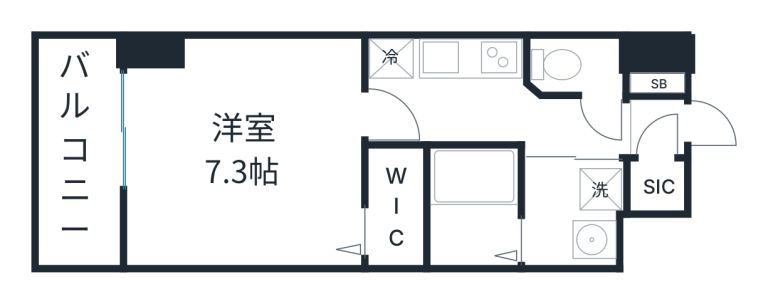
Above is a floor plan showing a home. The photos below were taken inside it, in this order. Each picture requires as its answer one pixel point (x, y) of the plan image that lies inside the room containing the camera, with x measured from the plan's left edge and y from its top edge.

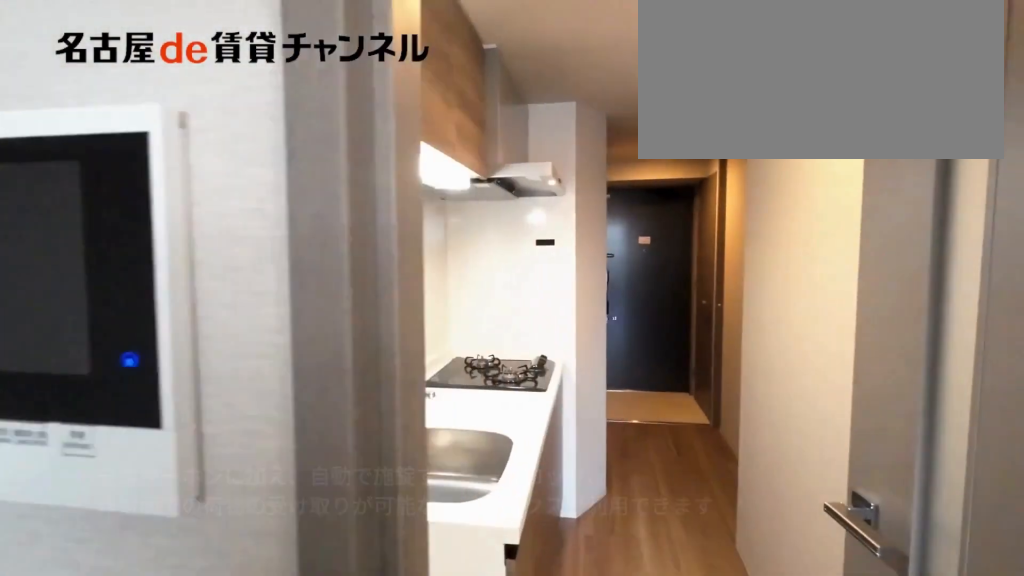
(246, 155)
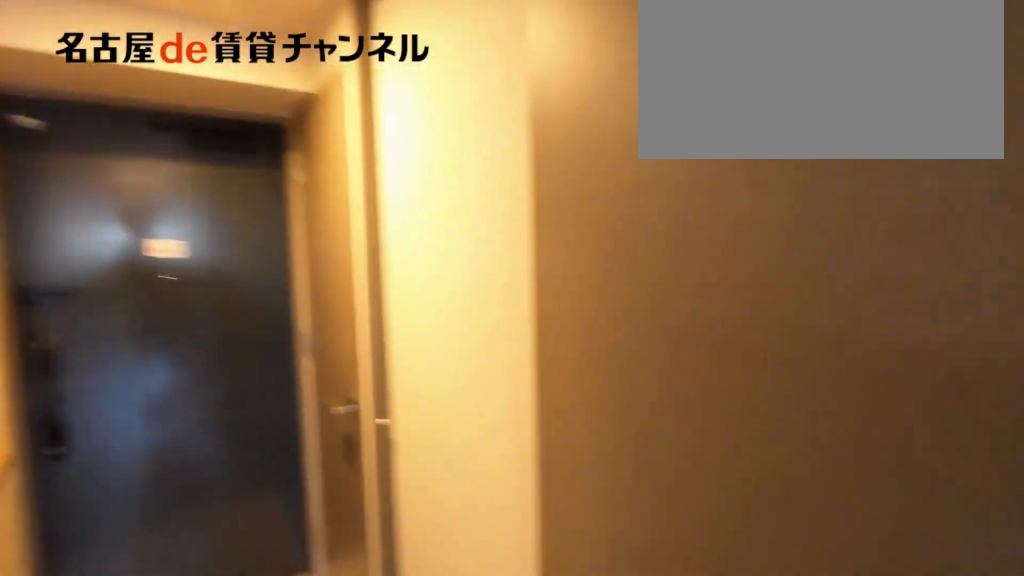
(494, 116)
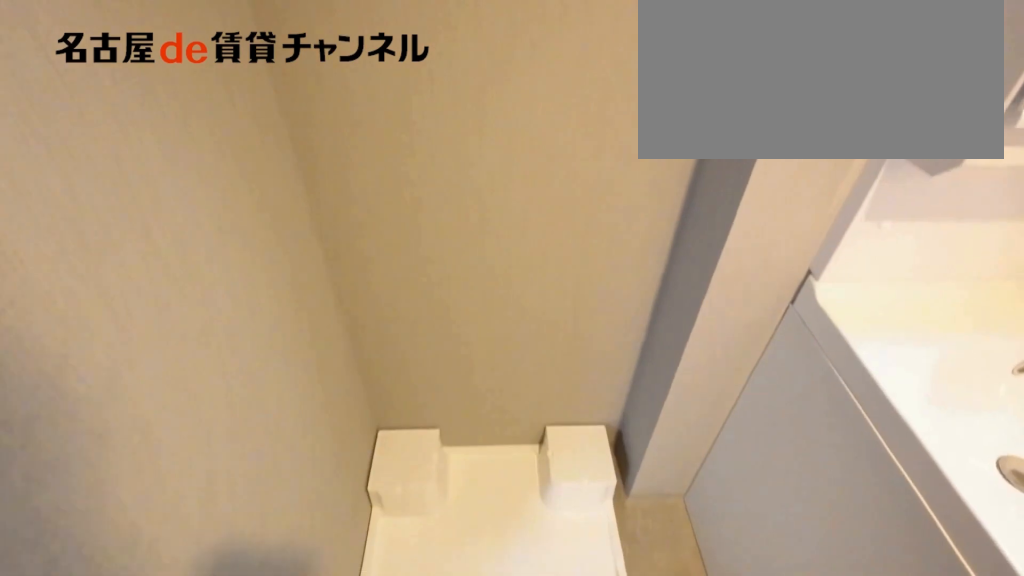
(574, 214)
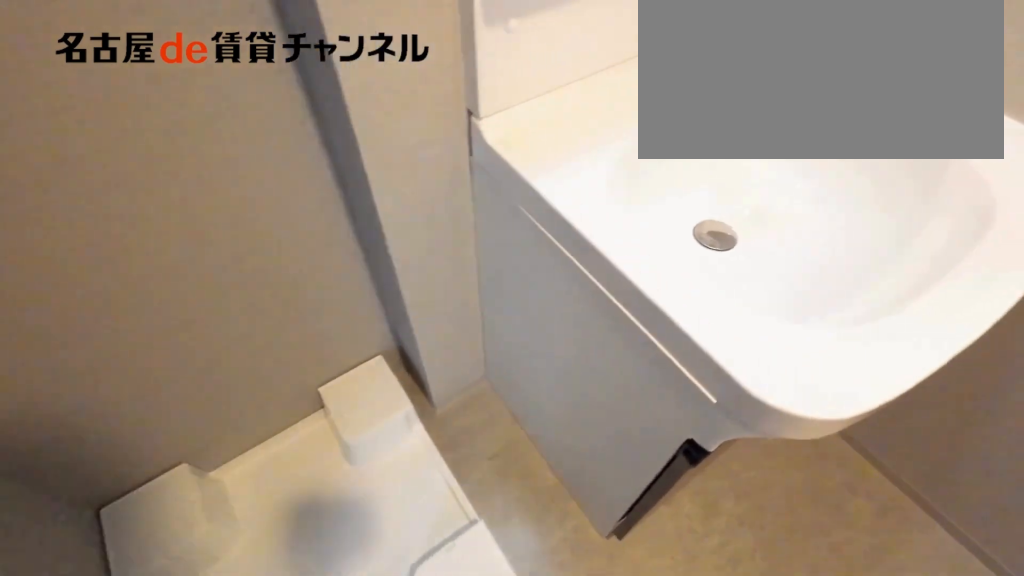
(574, 214)
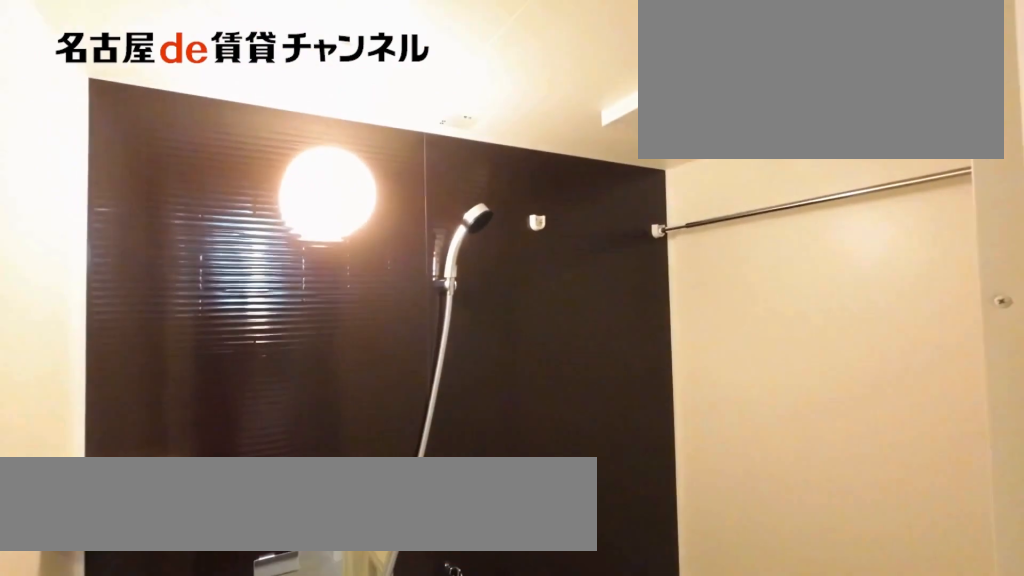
(473, 208)
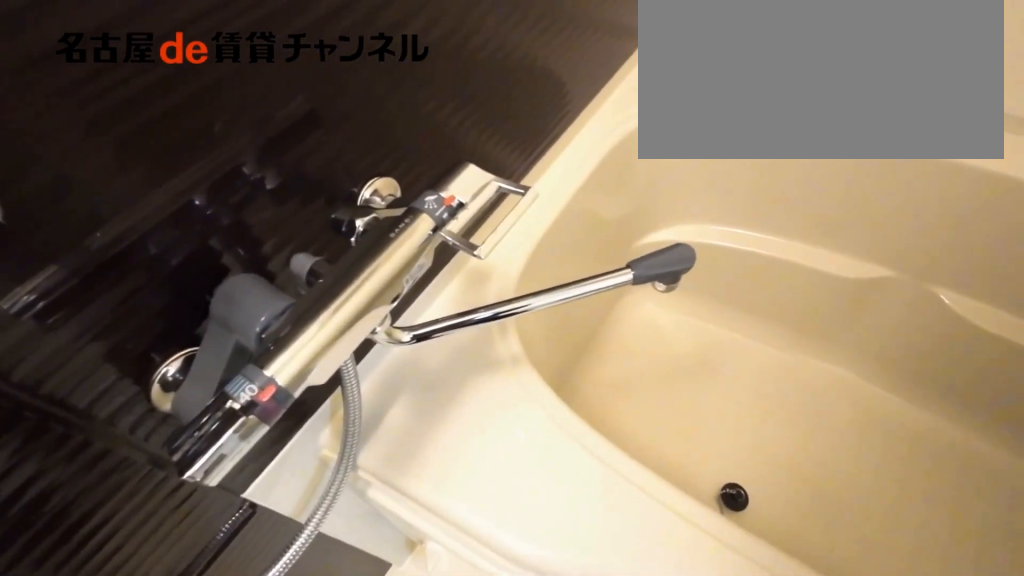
(473, 208)
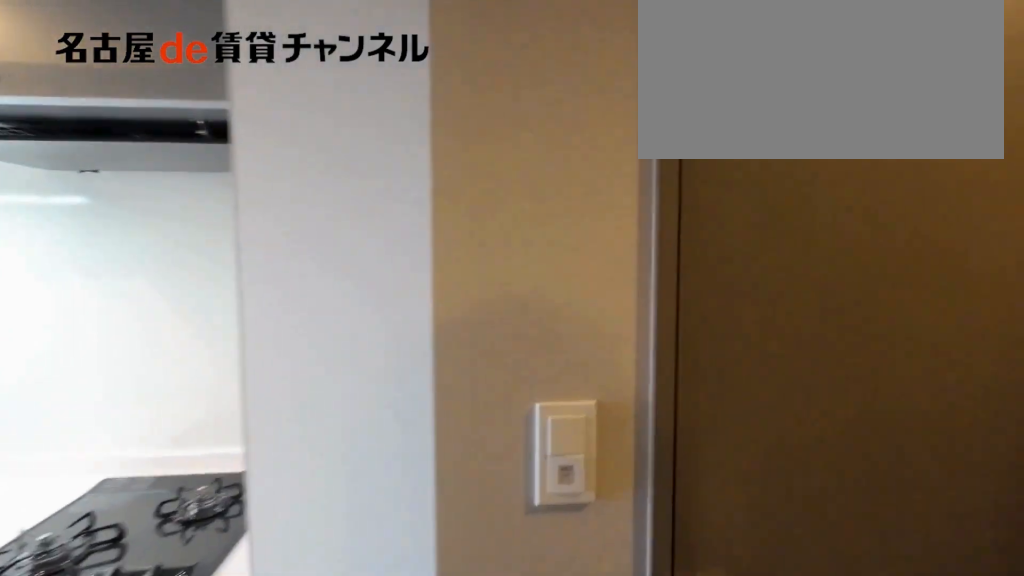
(494, 116)
